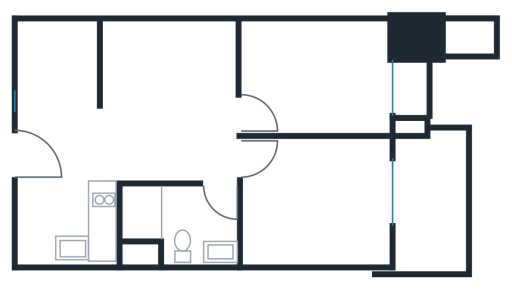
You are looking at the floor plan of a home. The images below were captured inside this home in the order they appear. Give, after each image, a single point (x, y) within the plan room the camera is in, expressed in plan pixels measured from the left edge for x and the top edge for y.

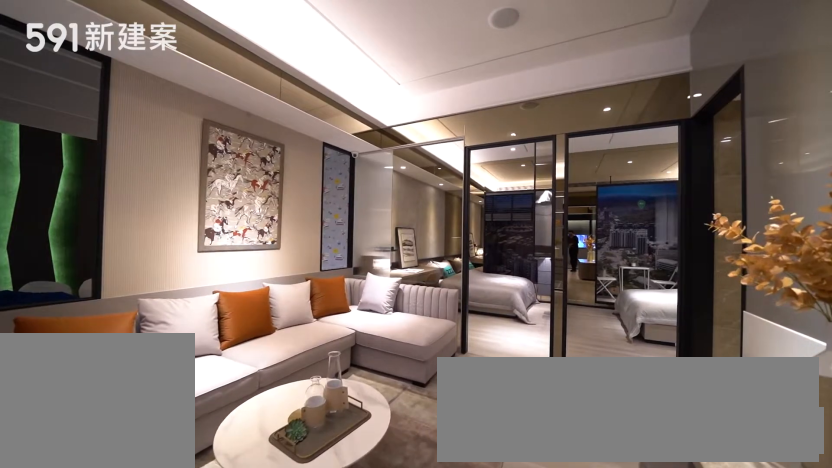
(132, 99)
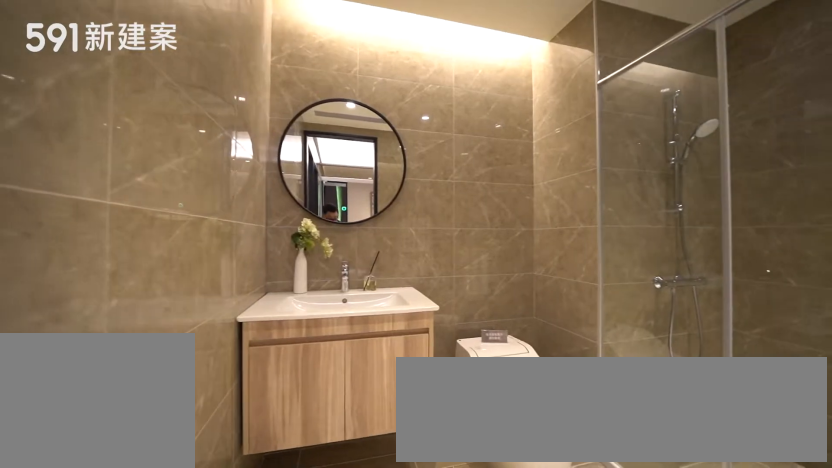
(176, 227)
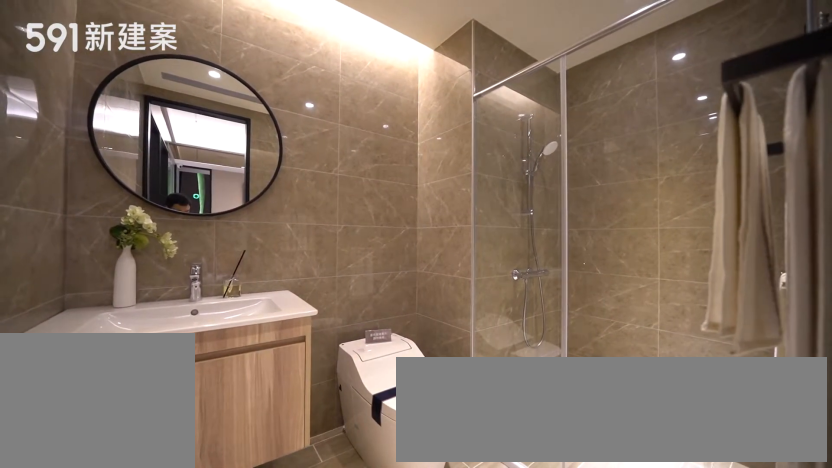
(176, 227)
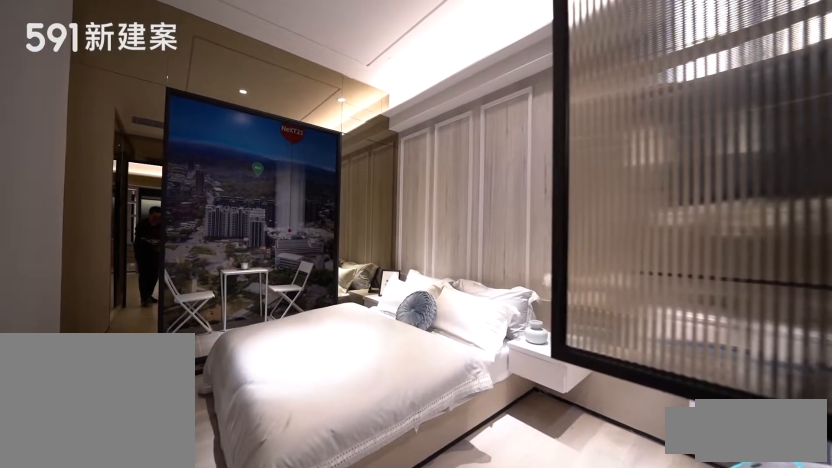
(322, 203)
